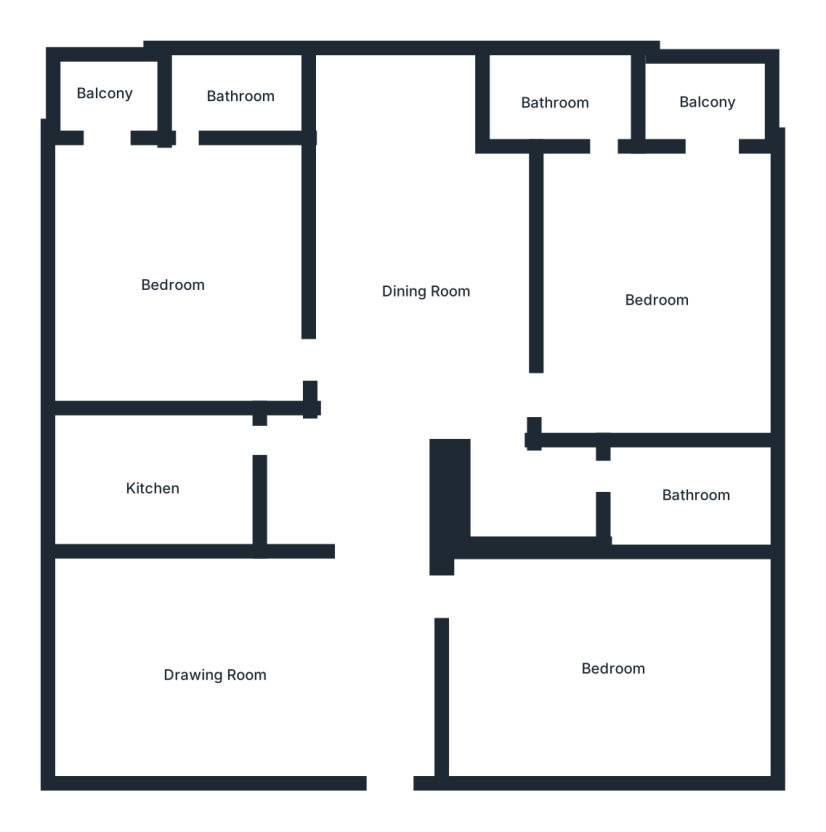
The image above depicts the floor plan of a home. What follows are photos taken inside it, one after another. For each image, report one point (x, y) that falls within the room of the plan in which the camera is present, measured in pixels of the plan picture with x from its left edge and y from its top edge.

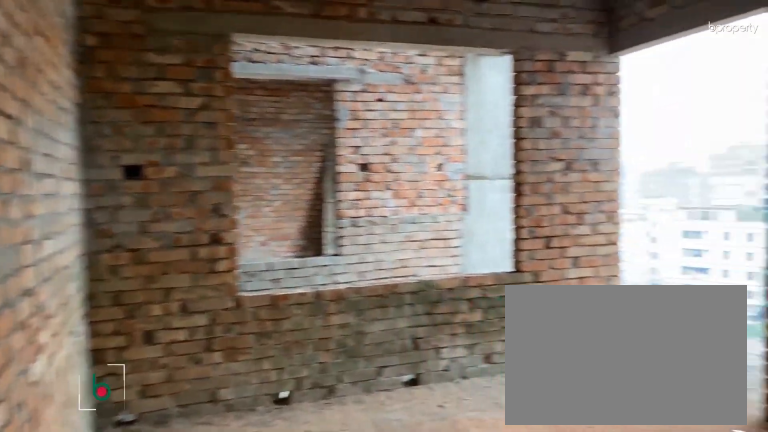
(173, 287)
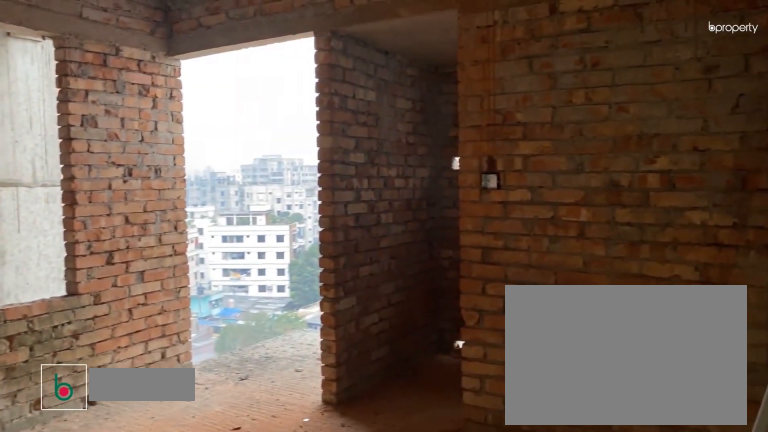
(173, 287)
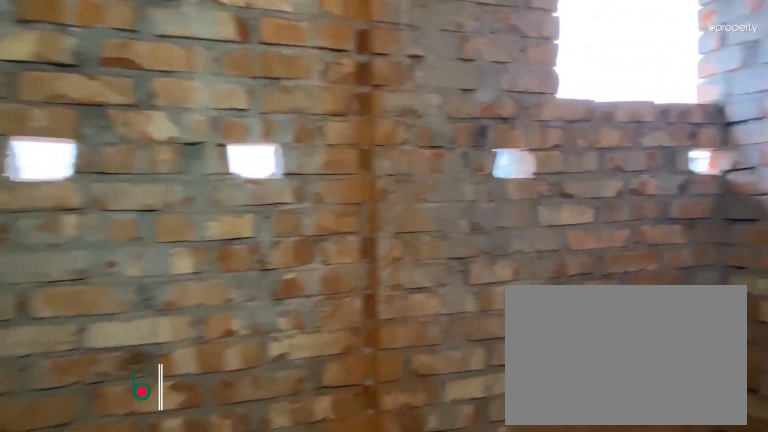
(240, 98)
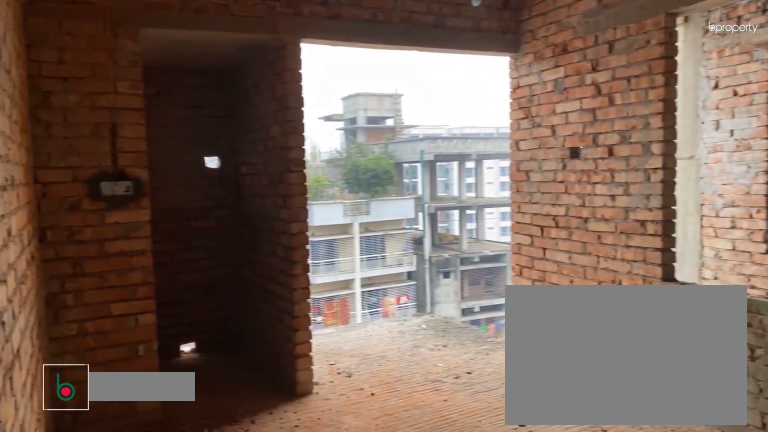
(656, 304)
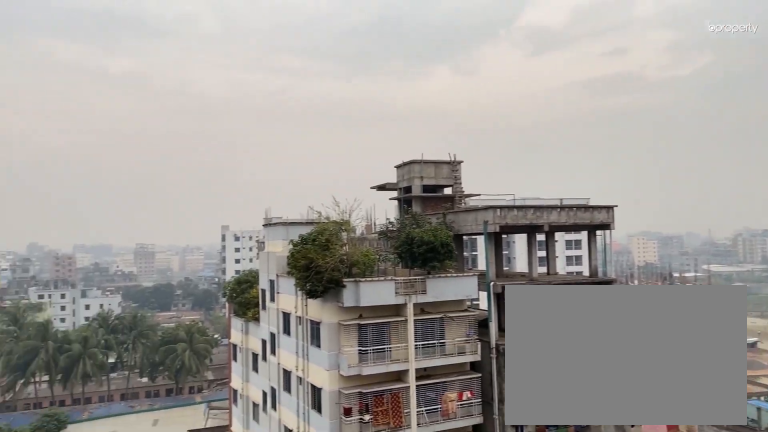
(707, 100)
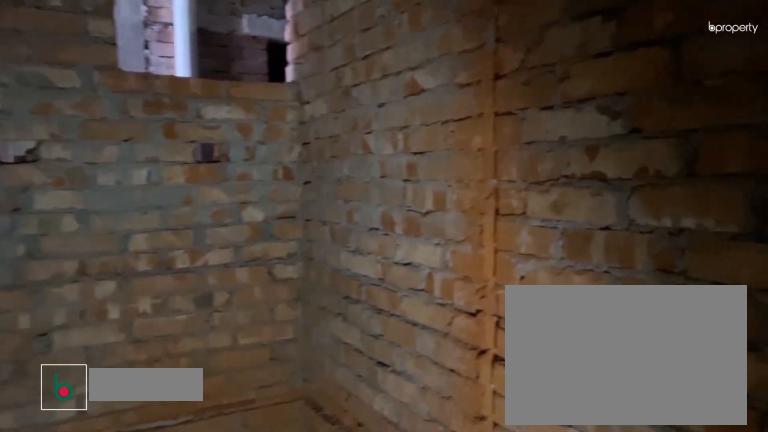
(697, 495)
